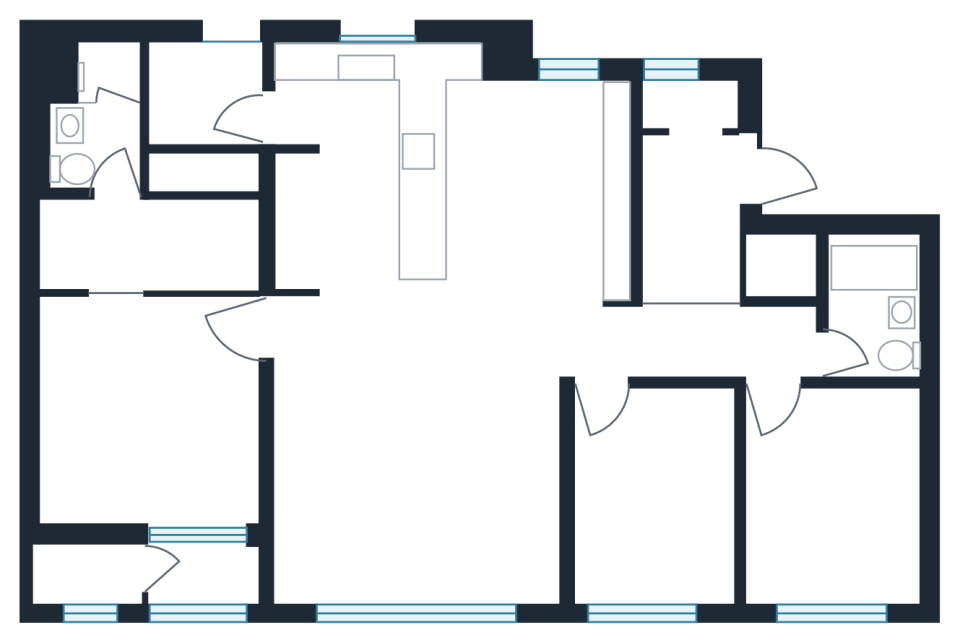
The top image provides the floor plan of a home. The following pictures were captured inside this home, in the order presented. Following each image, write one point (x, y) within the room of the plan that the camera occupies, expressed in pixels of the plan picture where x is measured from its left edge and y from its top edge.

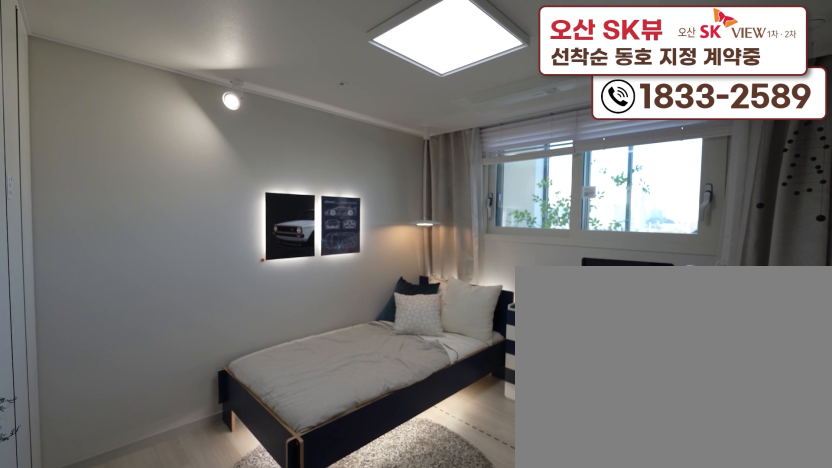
(824, 545)
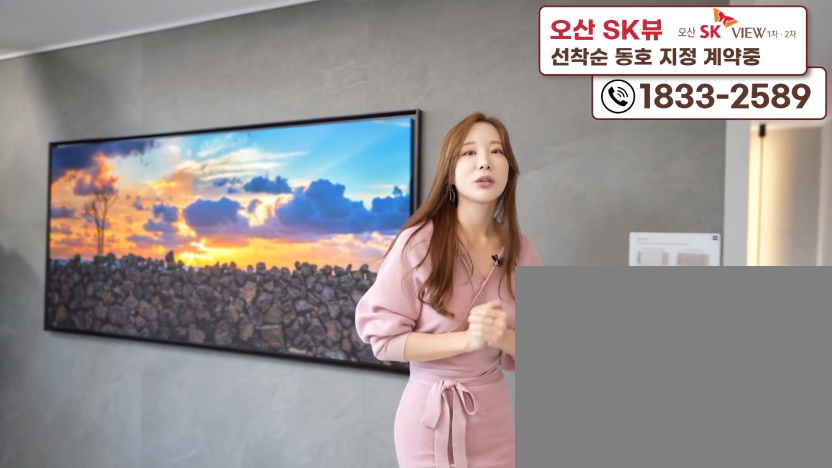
(421, 529)
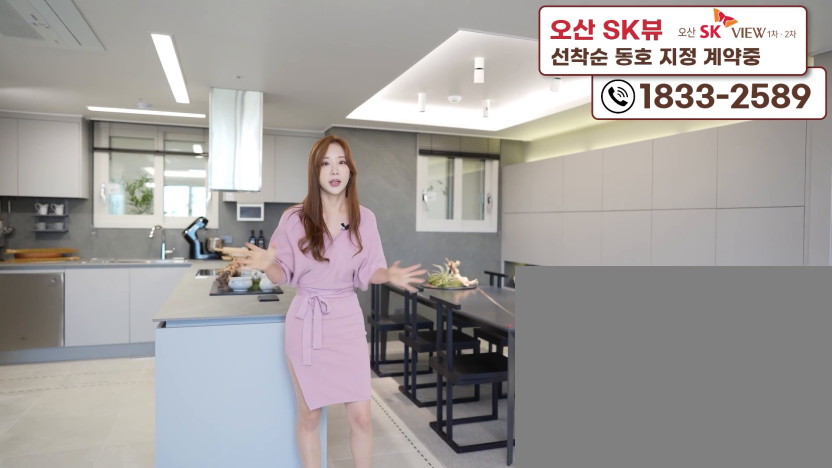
(382, 304)
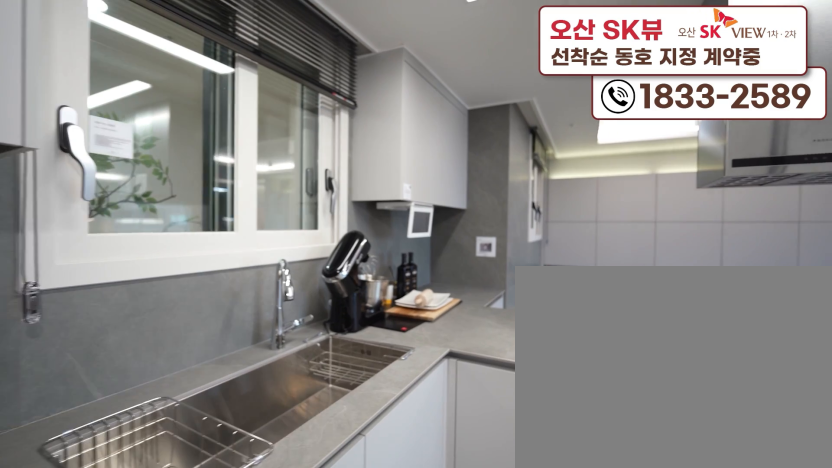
(382, 304)
